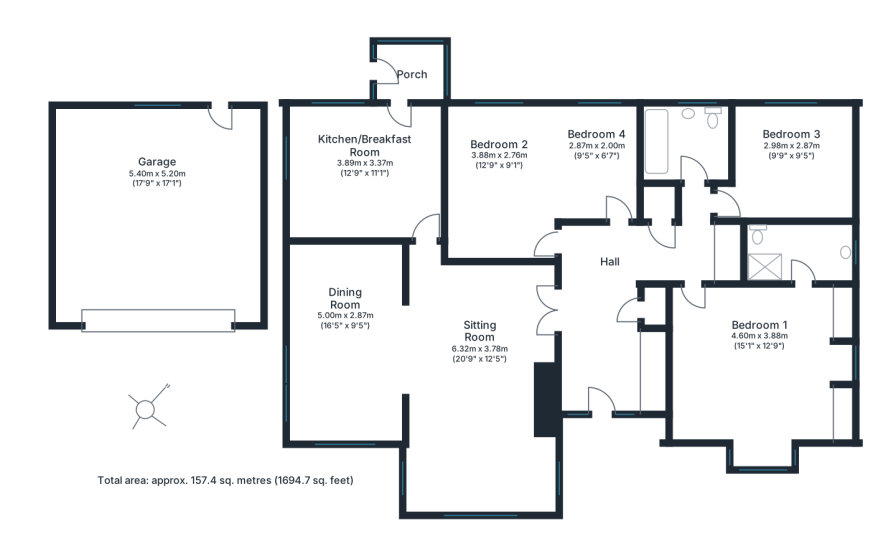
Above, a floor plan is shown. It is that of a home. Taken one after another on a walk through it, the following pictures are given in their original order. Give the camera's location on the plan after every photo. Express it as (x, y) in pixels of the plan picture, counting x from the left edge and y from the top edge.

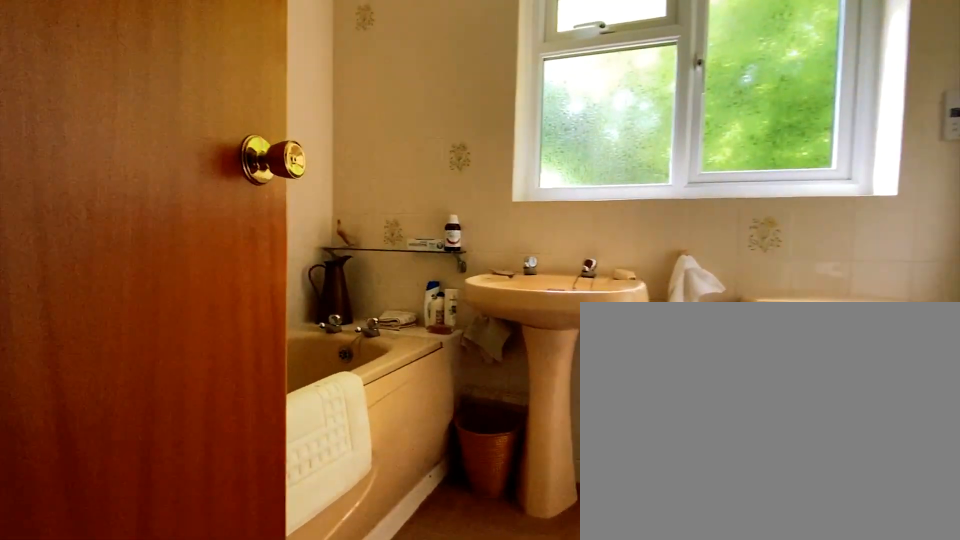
(696, 167)
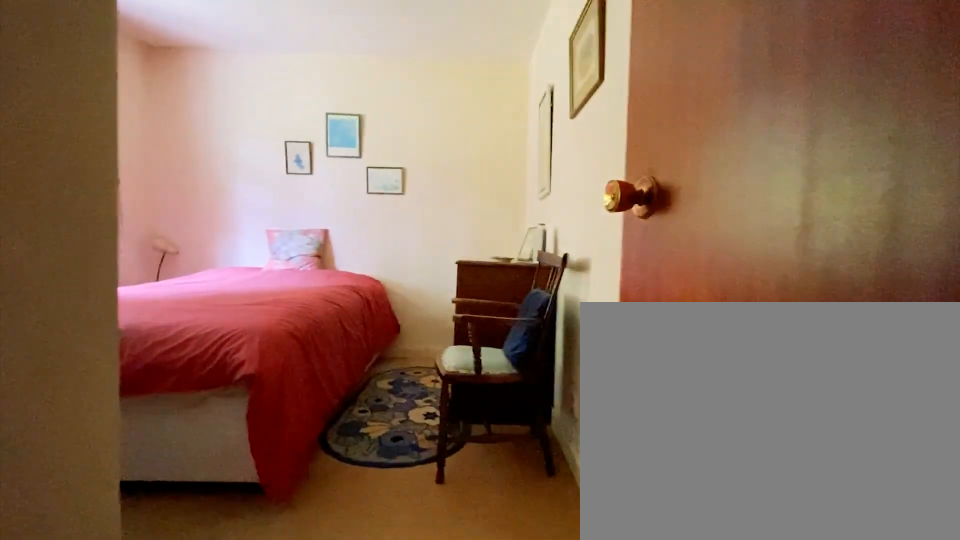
(735, 200)
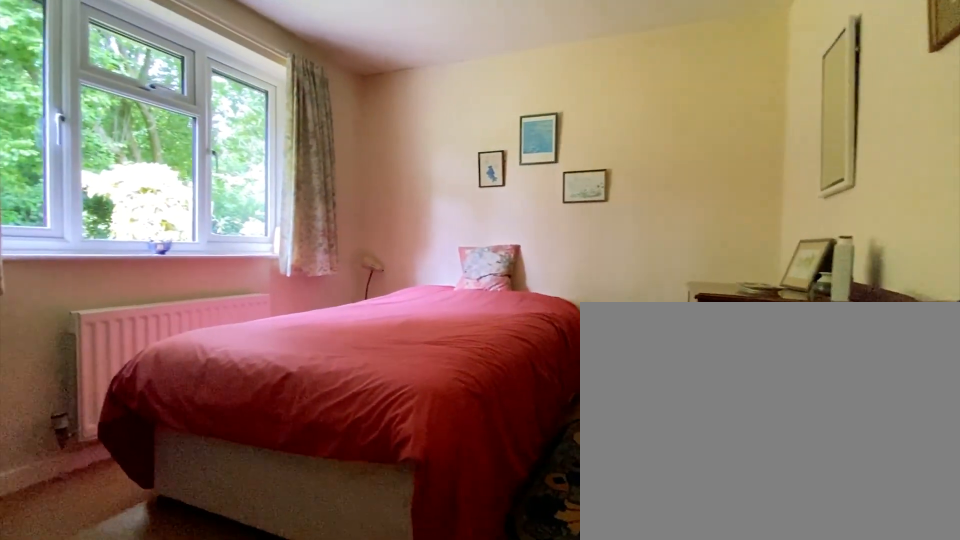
(762, 198)
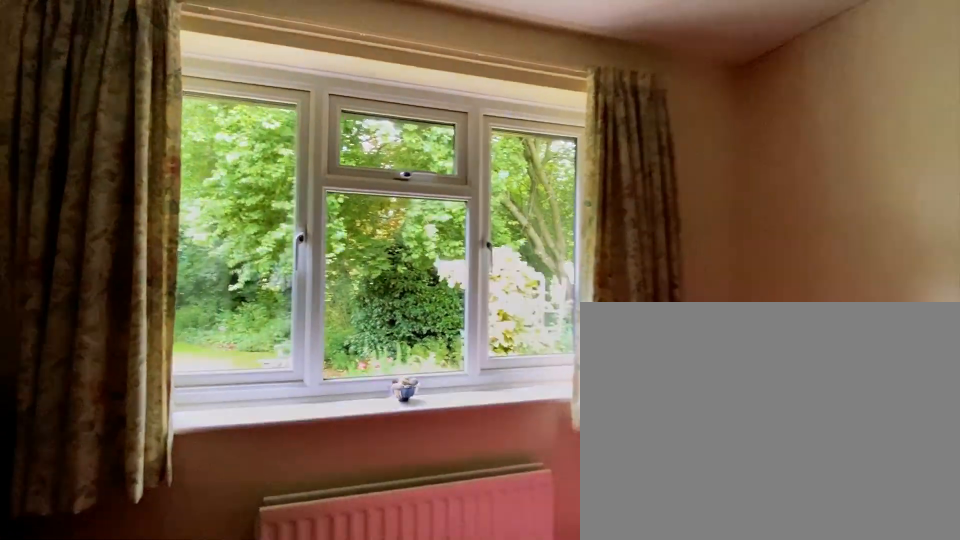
(788, 196)
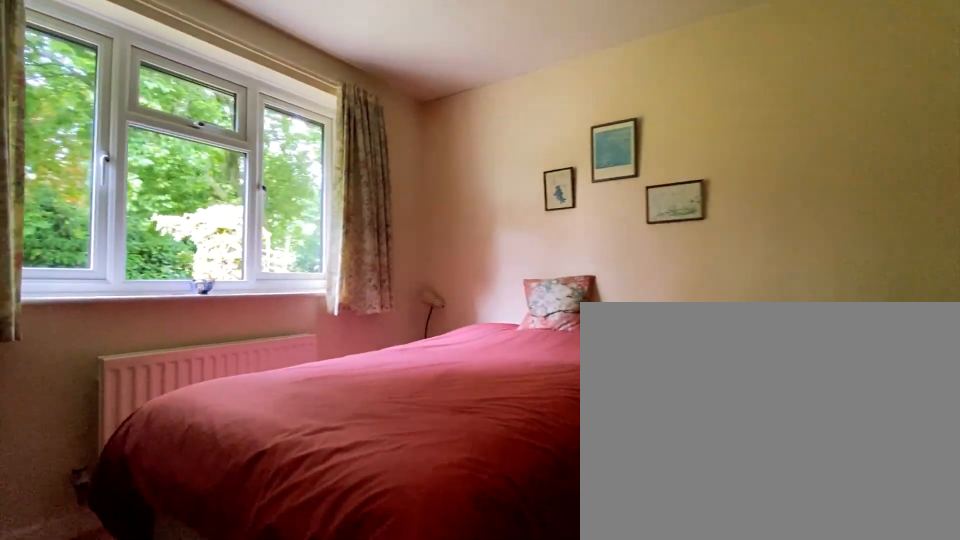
(762, 198)
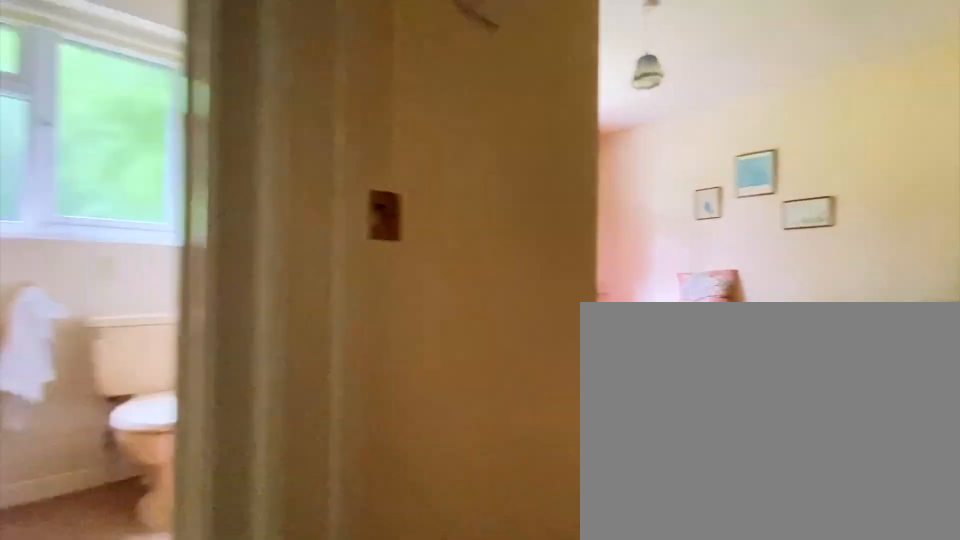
(706, 201)
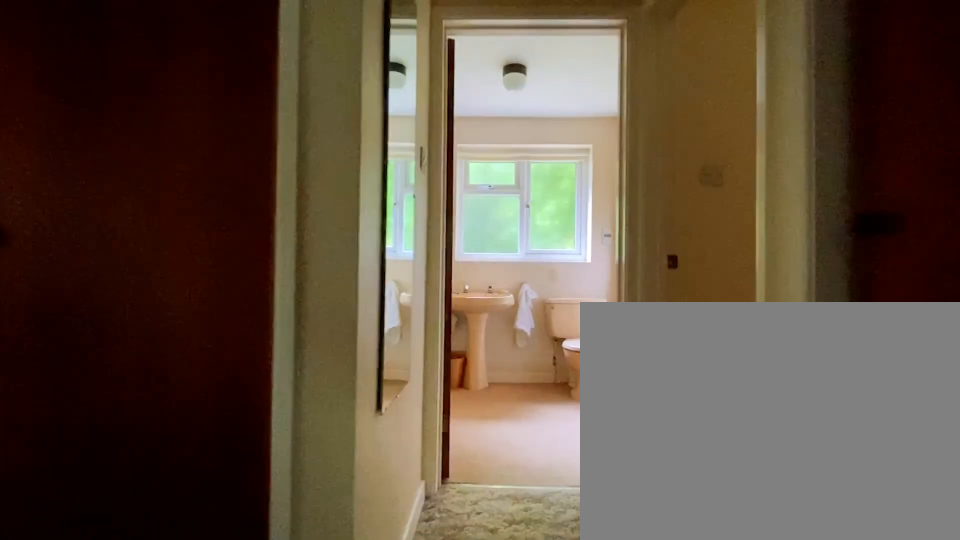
(696, 237)
